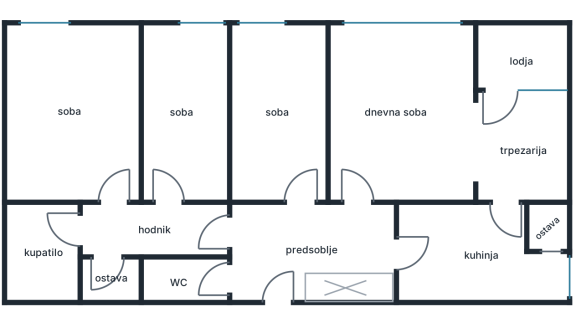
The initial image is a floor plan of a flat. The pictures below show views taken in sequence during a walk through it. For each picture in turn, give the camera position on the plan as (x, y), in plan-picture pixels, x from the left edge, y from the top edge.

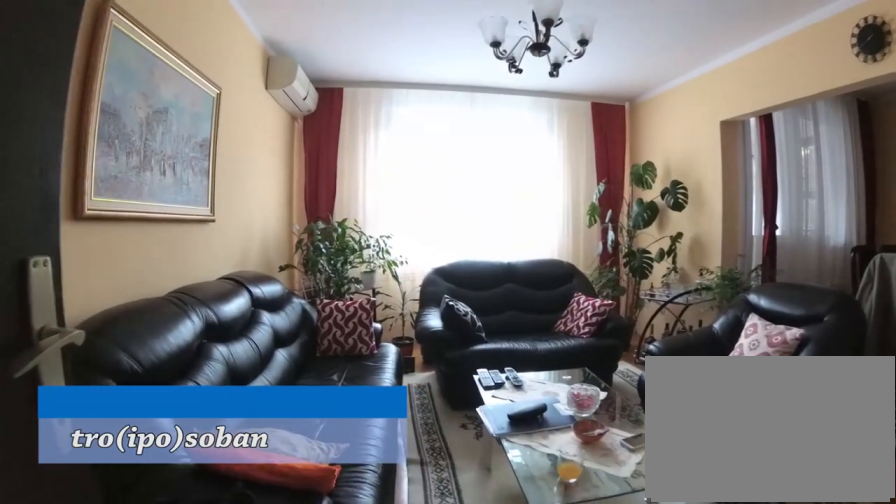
(369, 200)
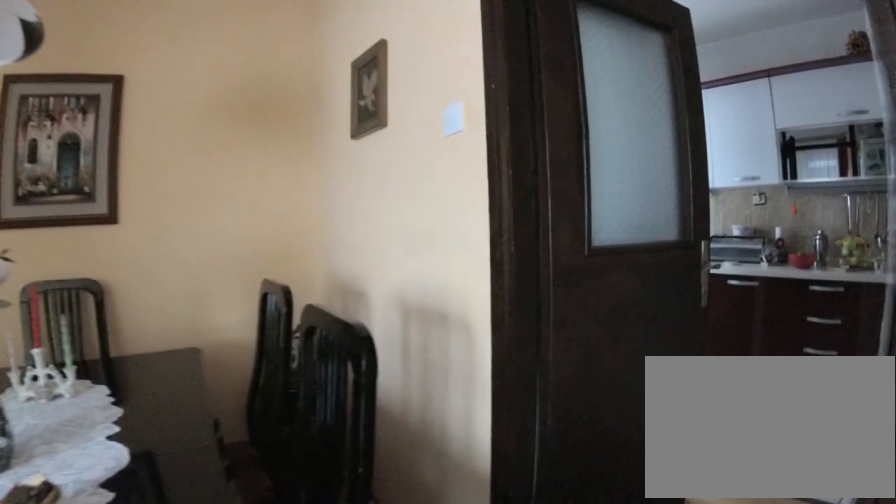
(476, 136)
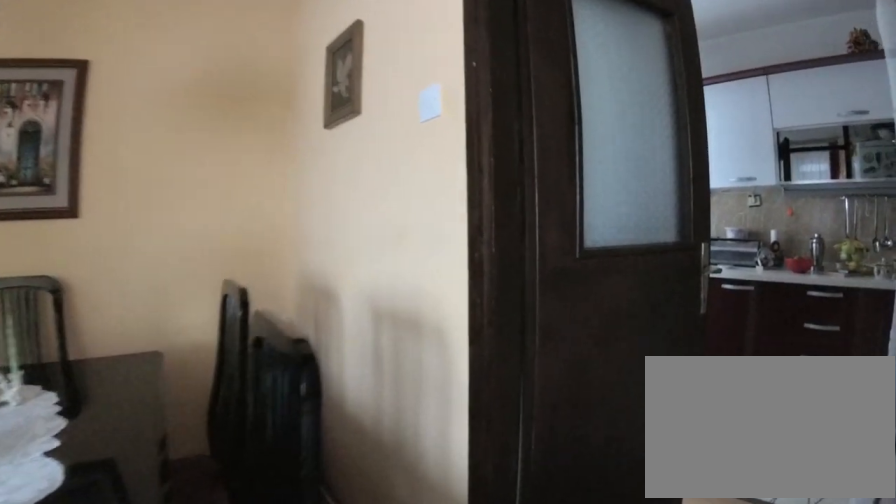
(475, 135)
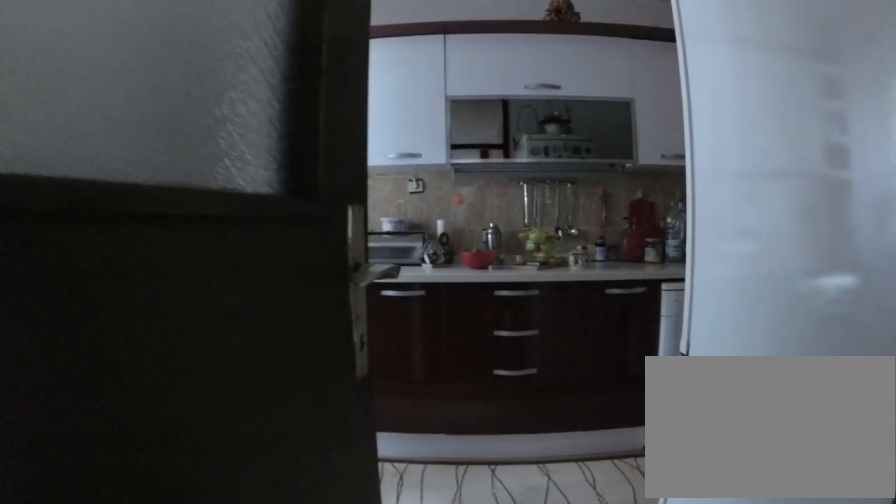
(498, 179)
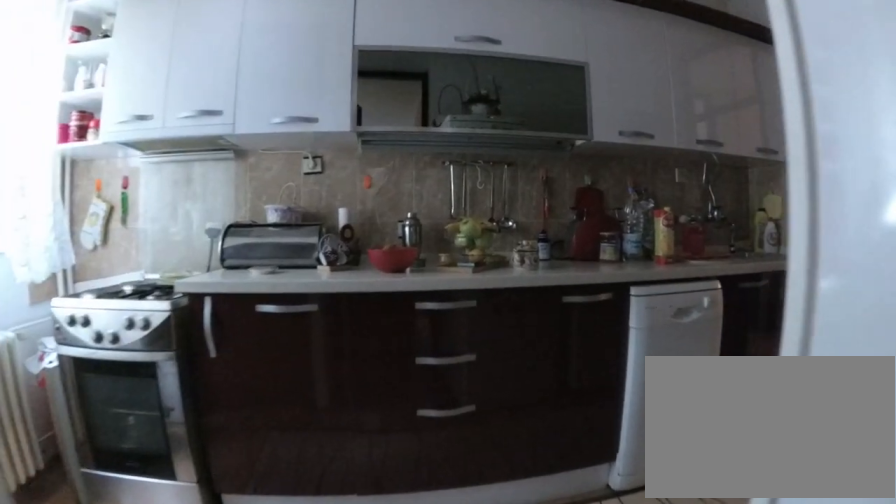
(497, 207)
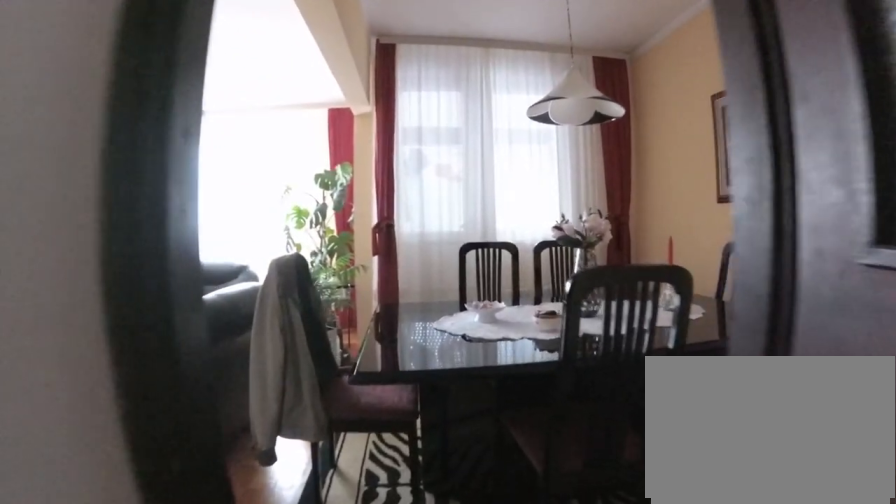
(498, 247)
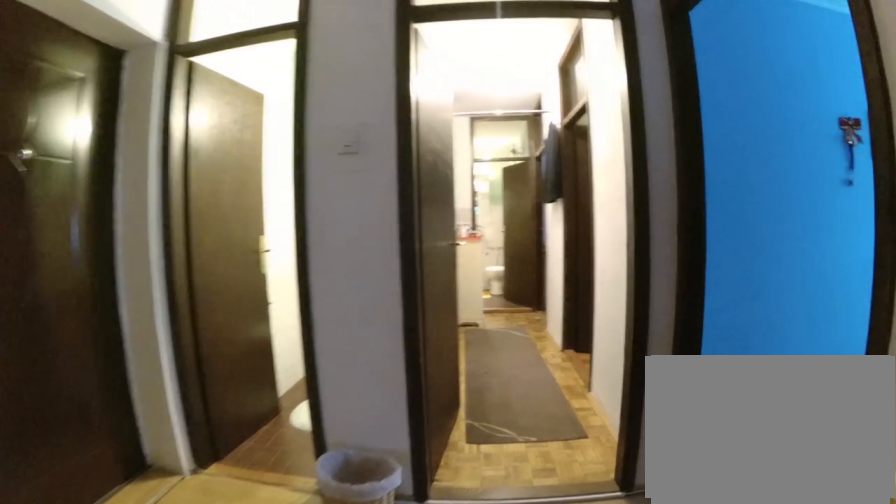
(343, 232)
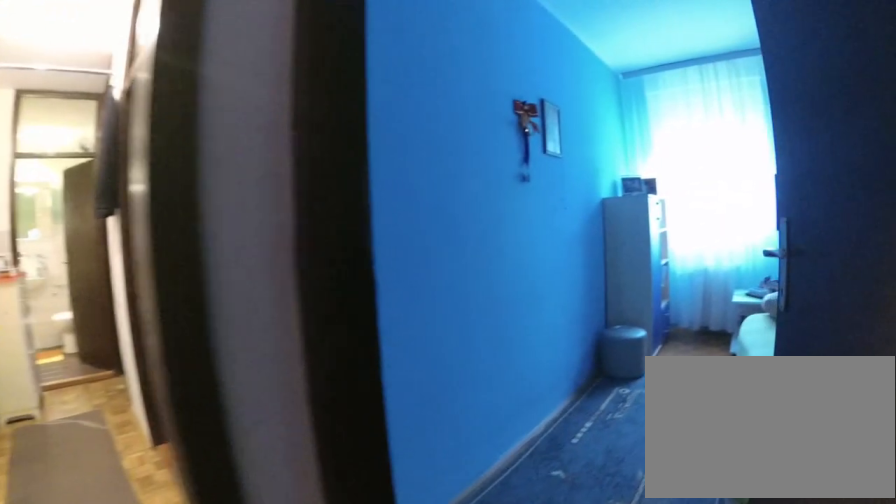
(312, 230)
